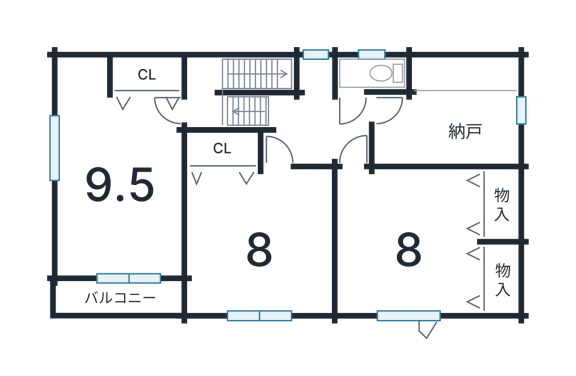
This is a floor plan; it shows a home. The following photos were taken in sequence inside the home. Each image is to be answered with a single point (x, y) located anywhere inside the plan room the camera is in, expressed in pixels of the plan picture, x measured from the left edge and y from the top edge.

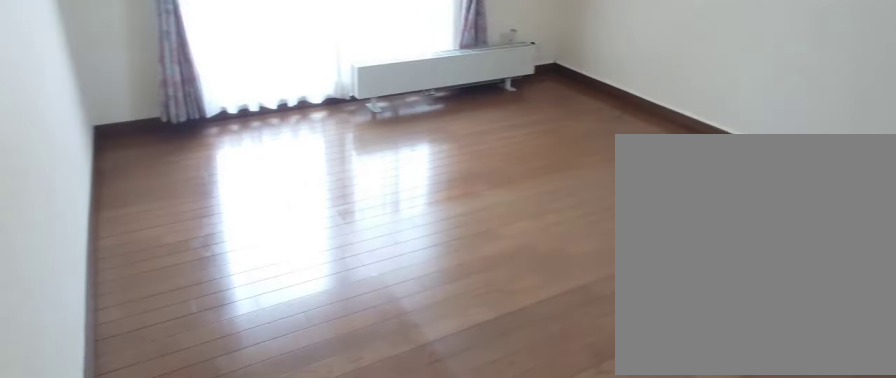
(125, 183)
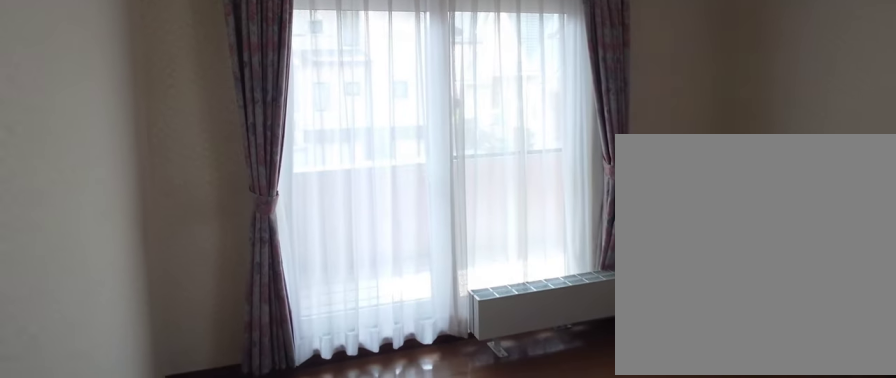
(125, 183)
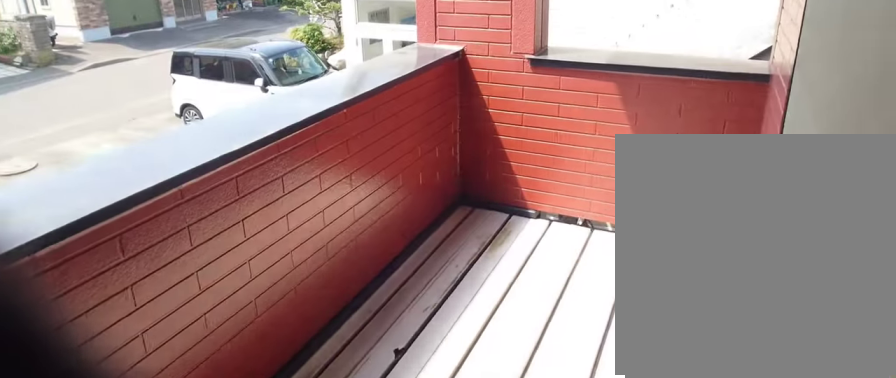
(113, 292)
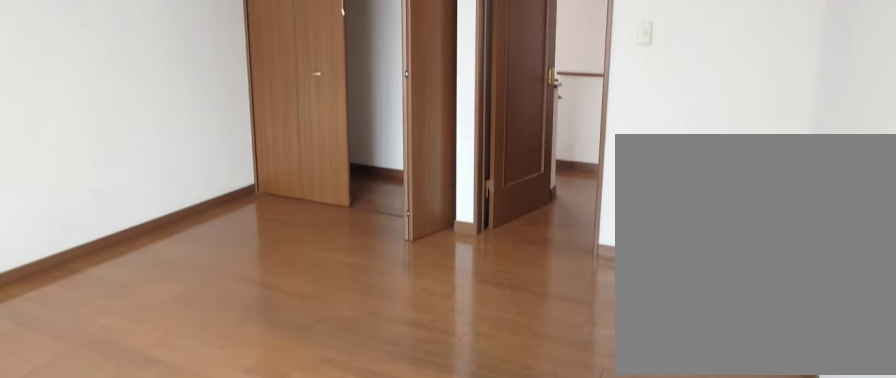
(257, 240)
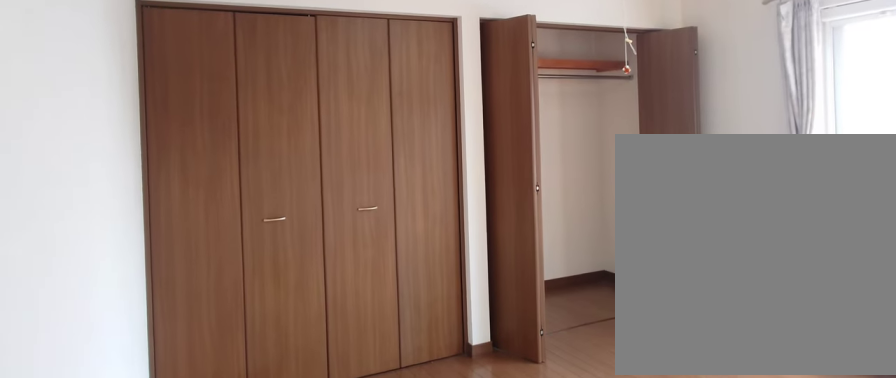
(409, 245)
